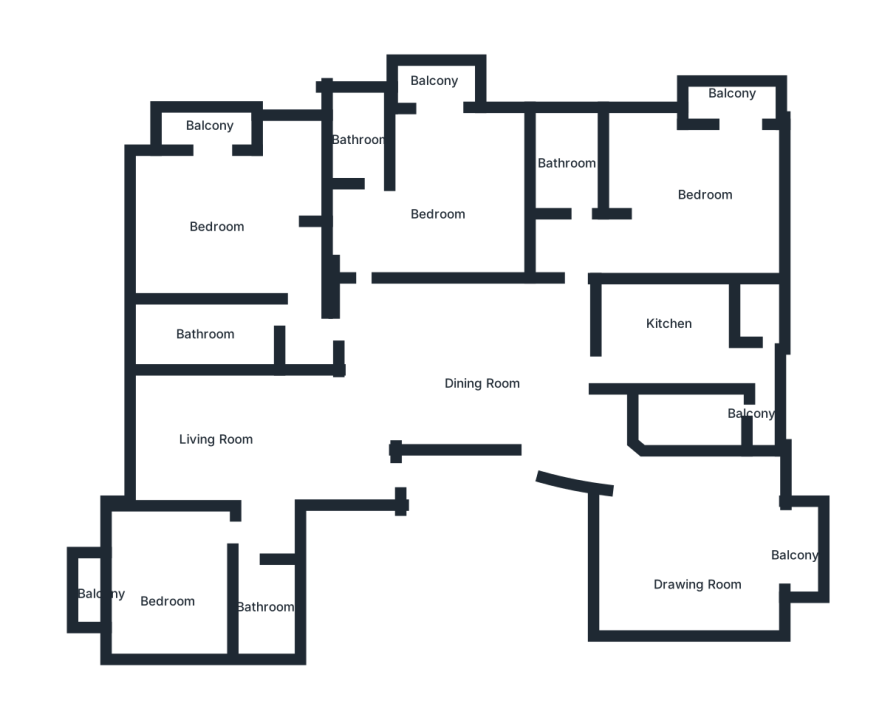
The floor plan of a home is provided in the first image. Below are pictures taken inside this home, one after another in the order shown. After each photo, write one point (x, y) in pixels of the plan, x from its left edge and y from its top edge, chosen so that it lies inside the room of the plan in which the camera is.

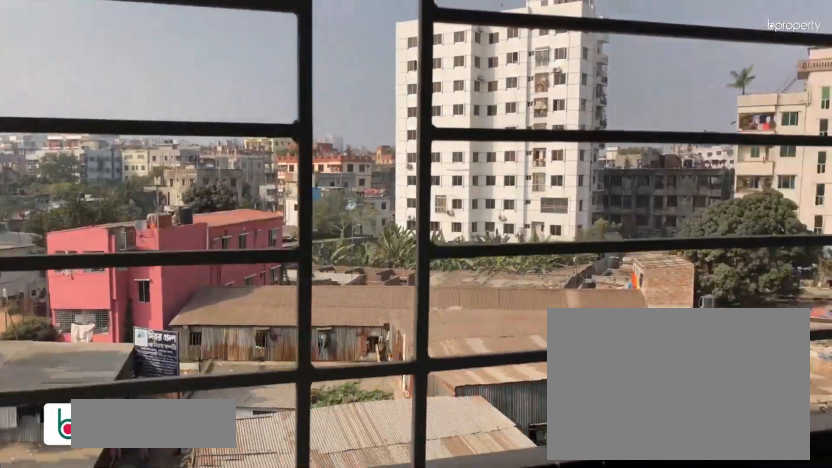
(806, 546)
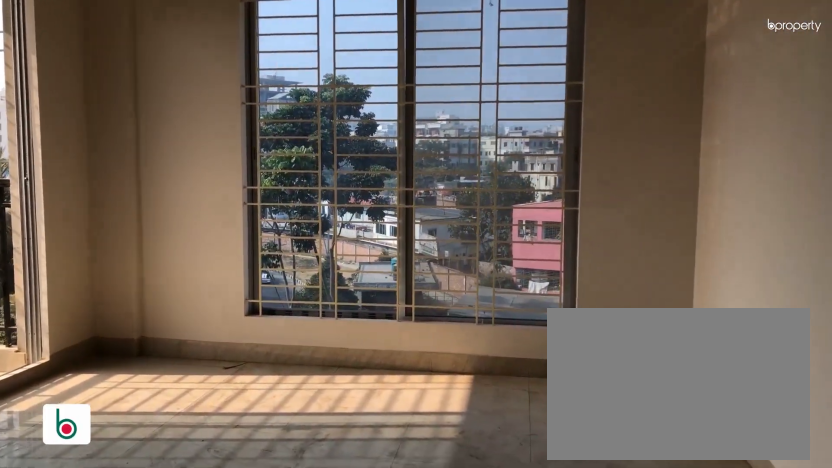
(708, 190)
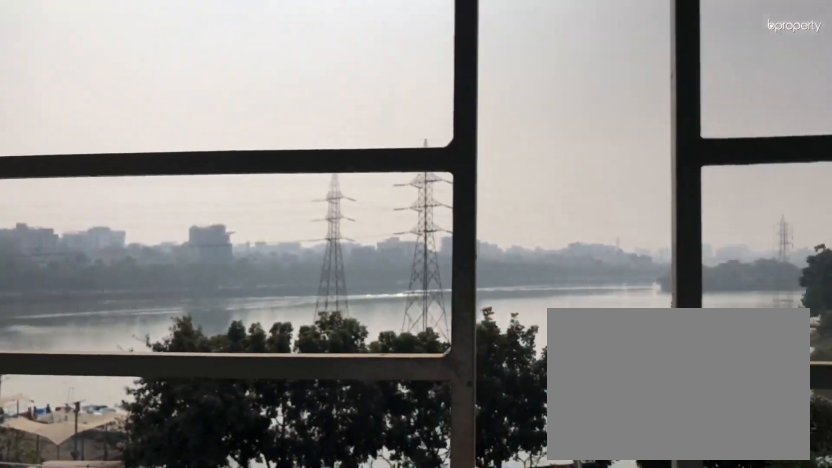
(741, 103)
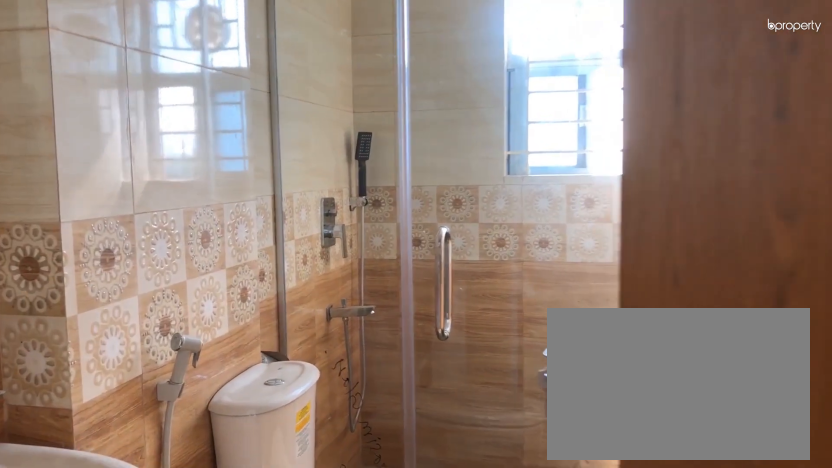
(369, 139)
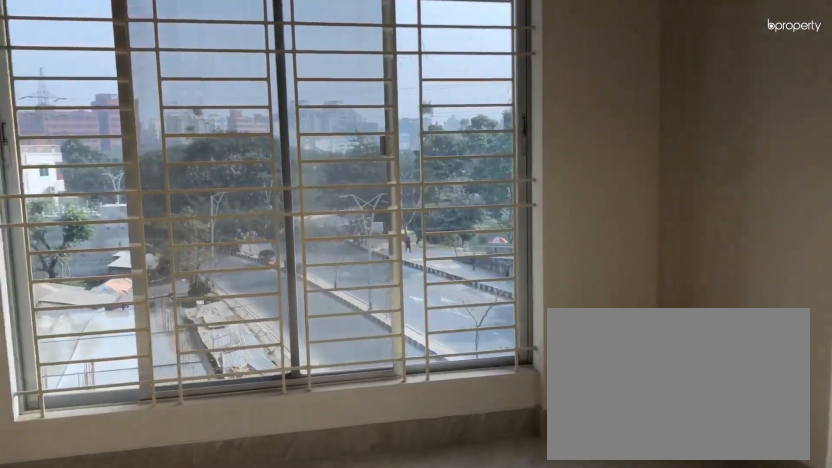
(218, 216)
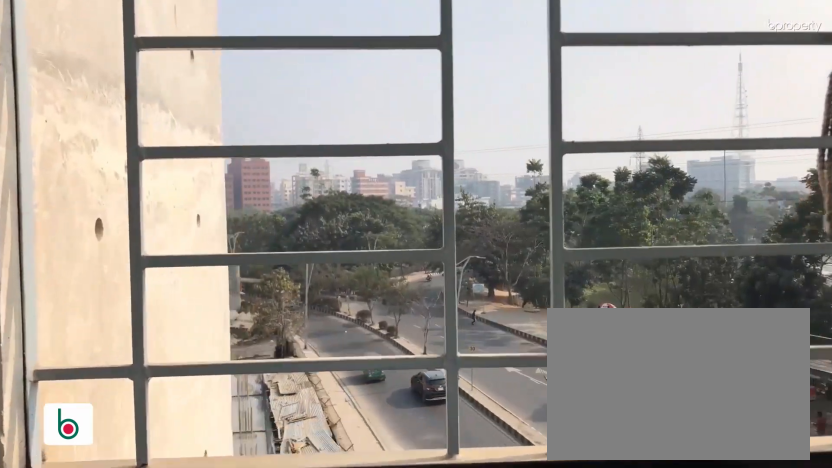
(211, 127)
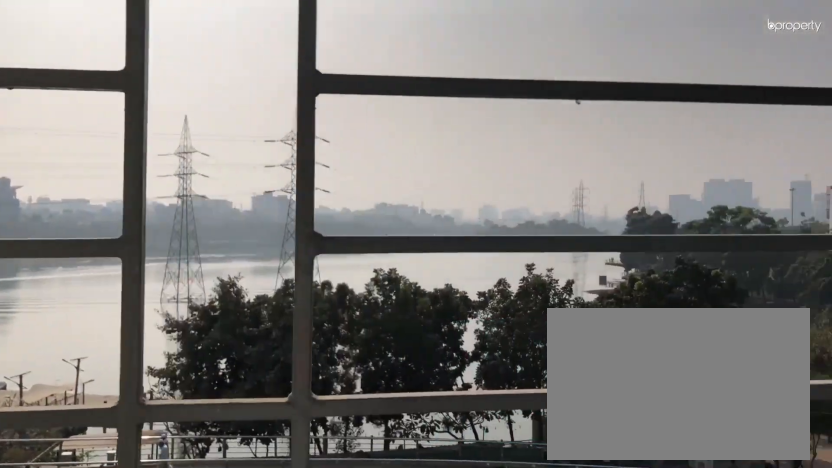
(211, 127)
